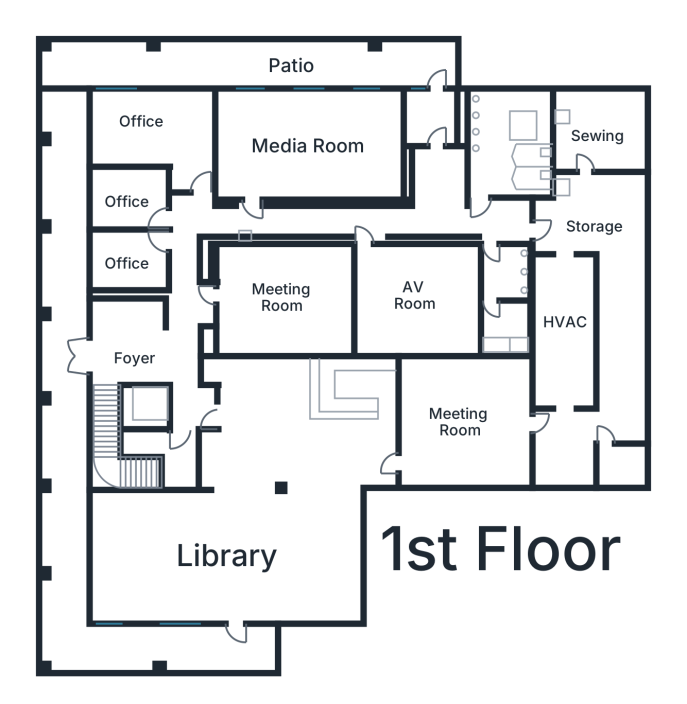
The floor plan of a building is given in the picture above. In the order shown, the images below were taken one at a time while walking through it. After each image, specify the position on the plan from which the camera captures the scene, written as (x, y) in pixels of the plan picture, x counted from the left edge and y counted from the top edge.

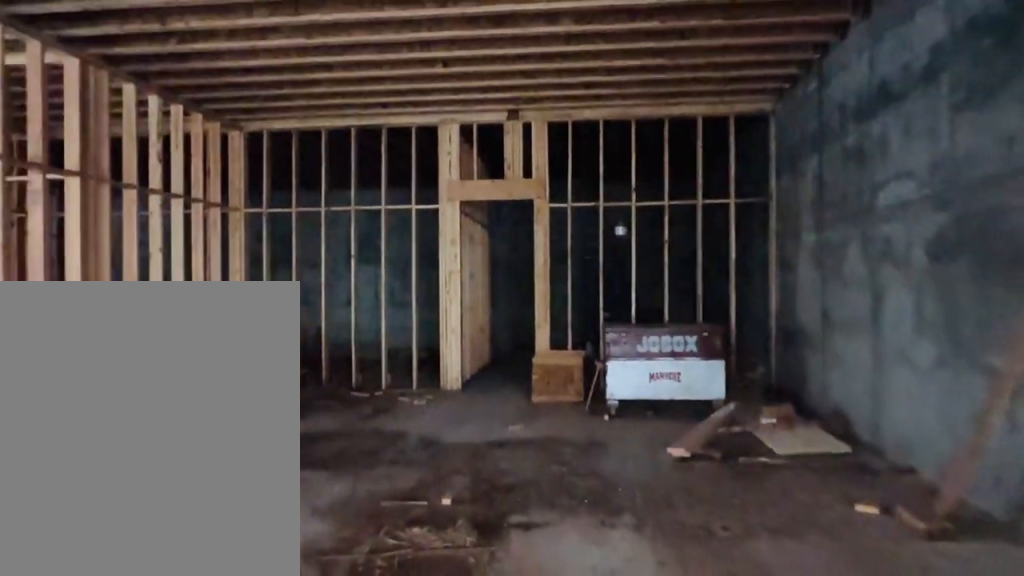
(386, 425)
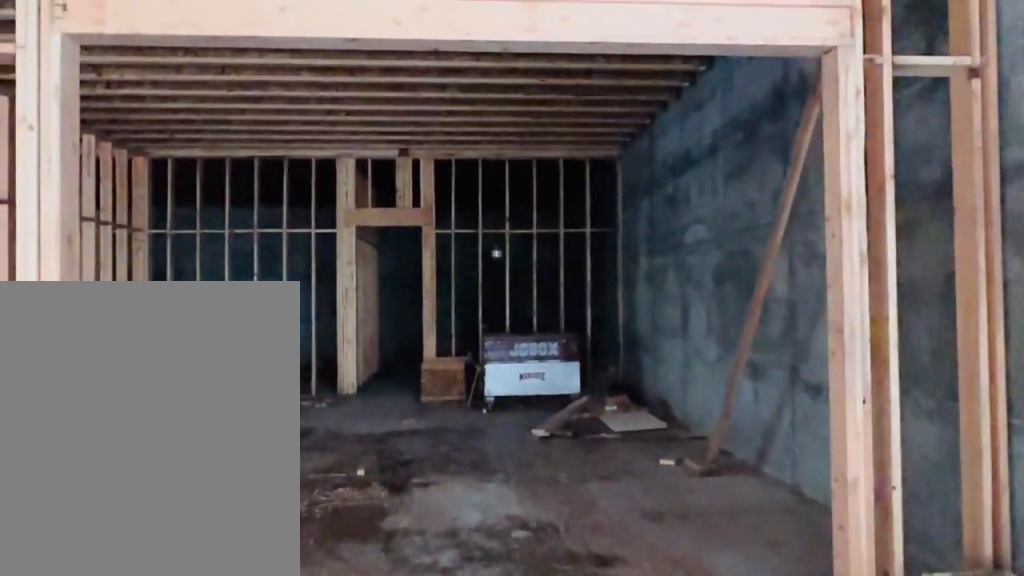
(365, 427)
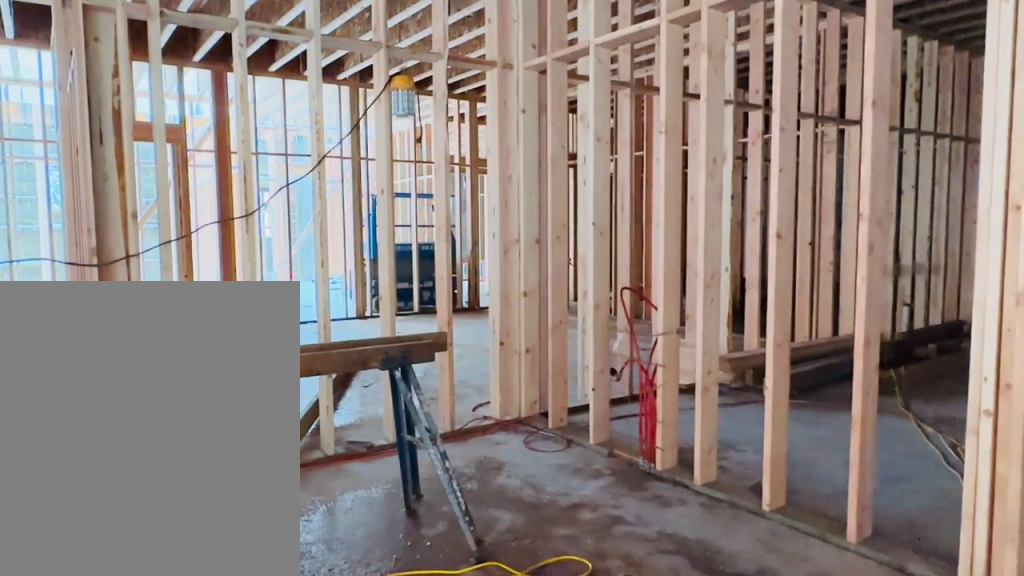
(365, 425)
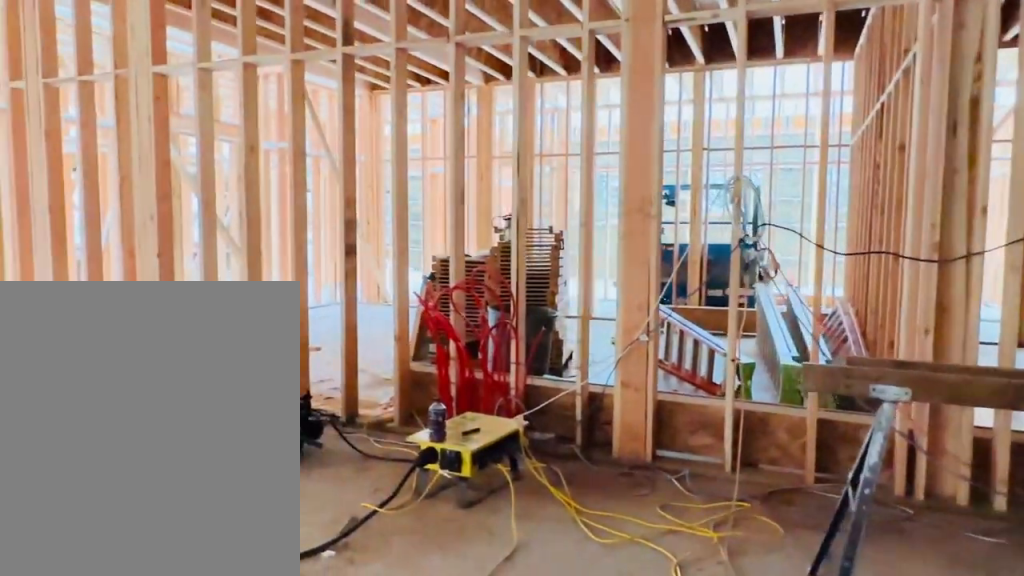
(365, 425)
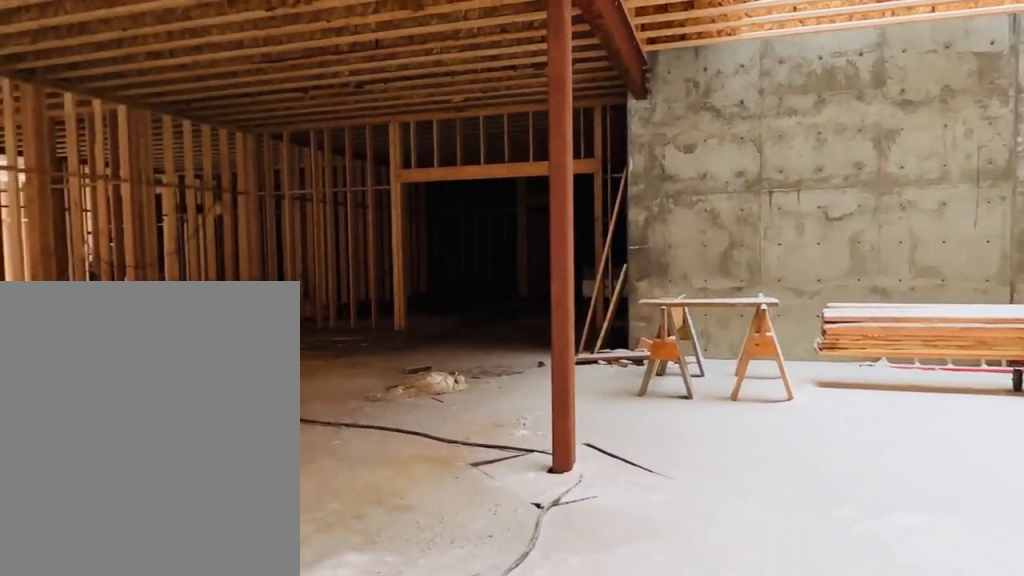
(207, 516)
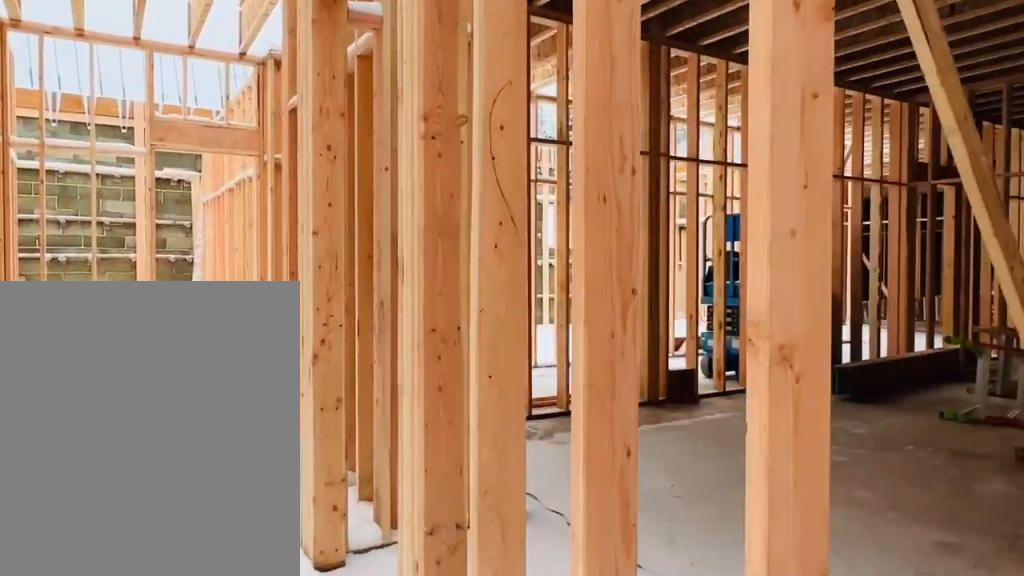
(194, 350)
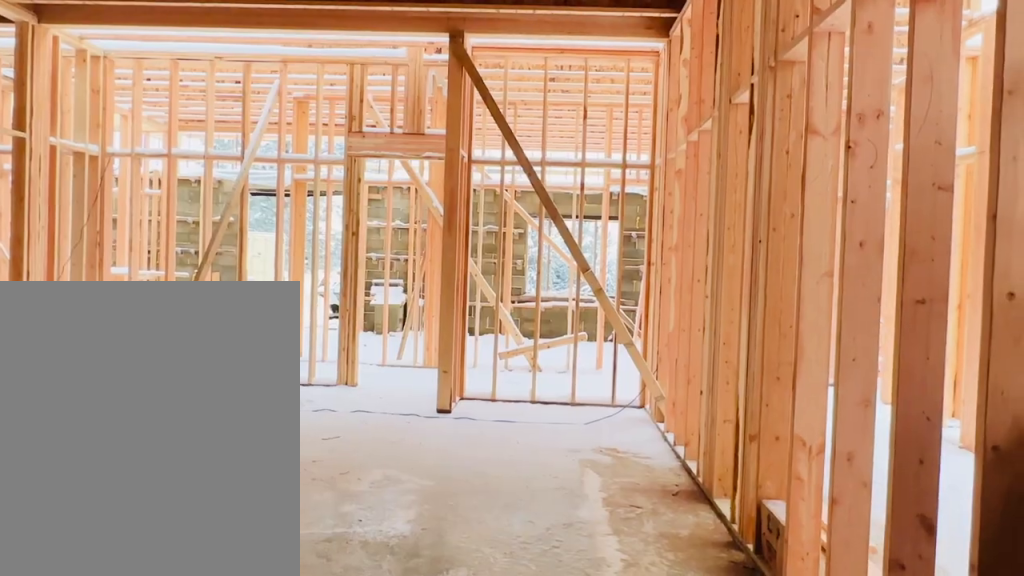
(337, 284)
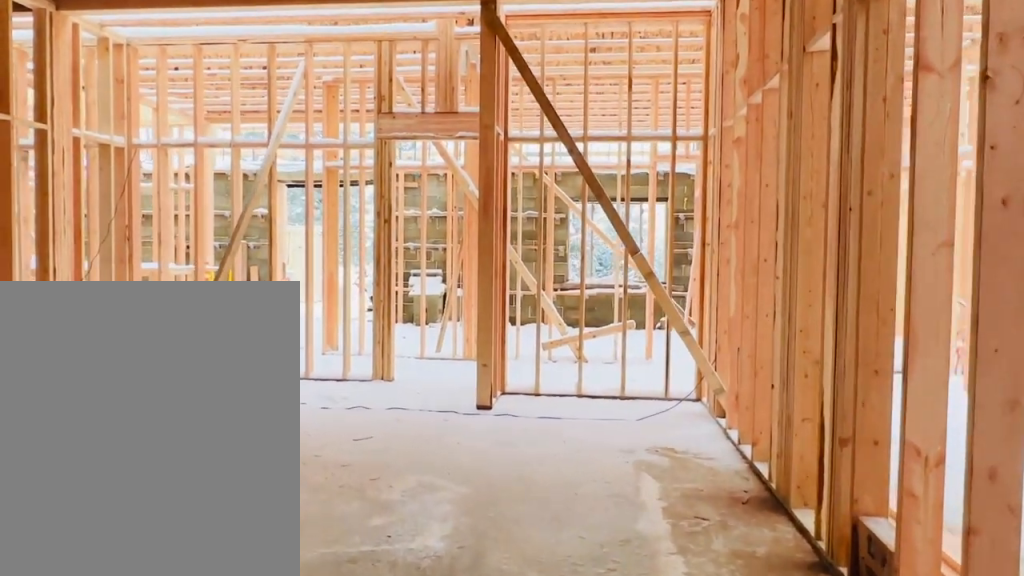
(333, 284)
